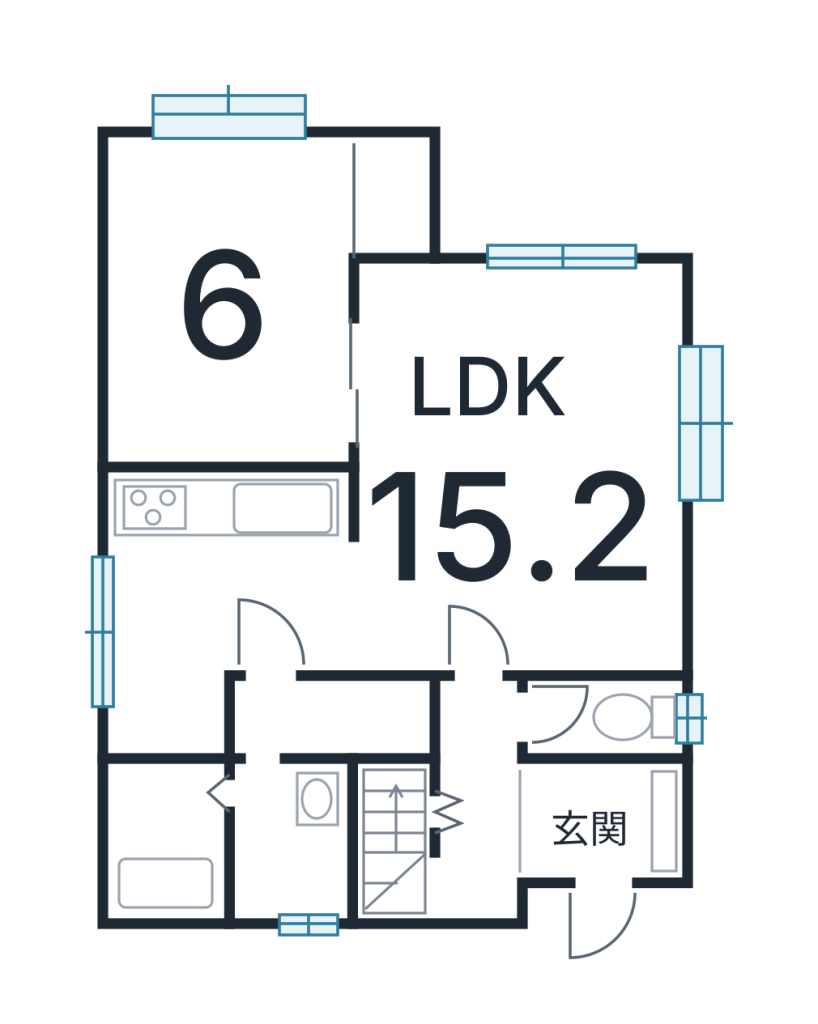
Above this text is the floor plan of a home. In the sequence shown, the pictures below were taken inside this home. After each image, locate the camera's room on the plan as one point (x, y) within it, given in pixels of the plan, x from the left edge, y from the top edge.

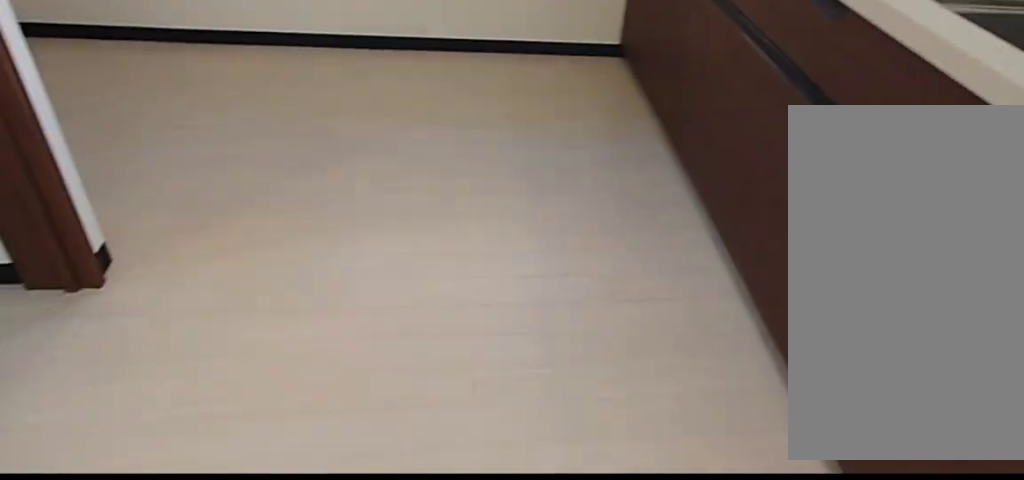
(230, 614)
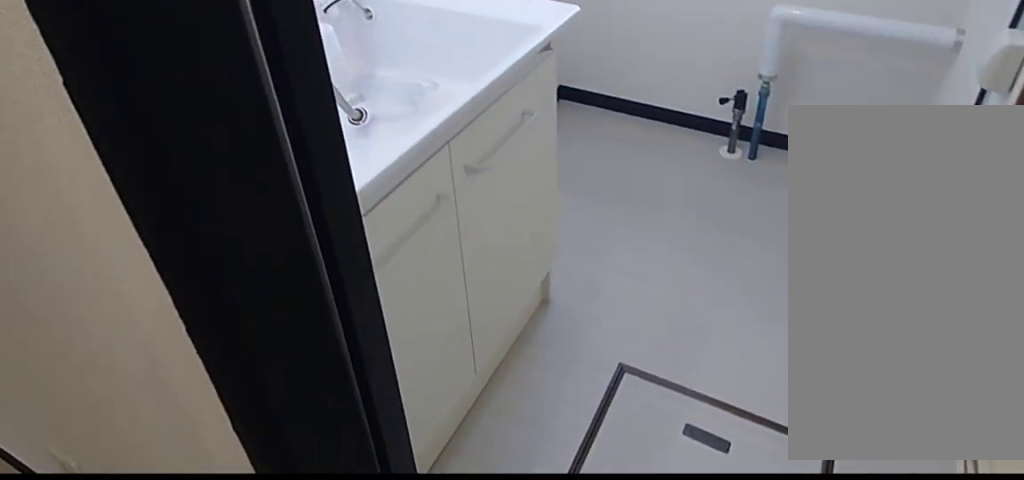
(292, 841)
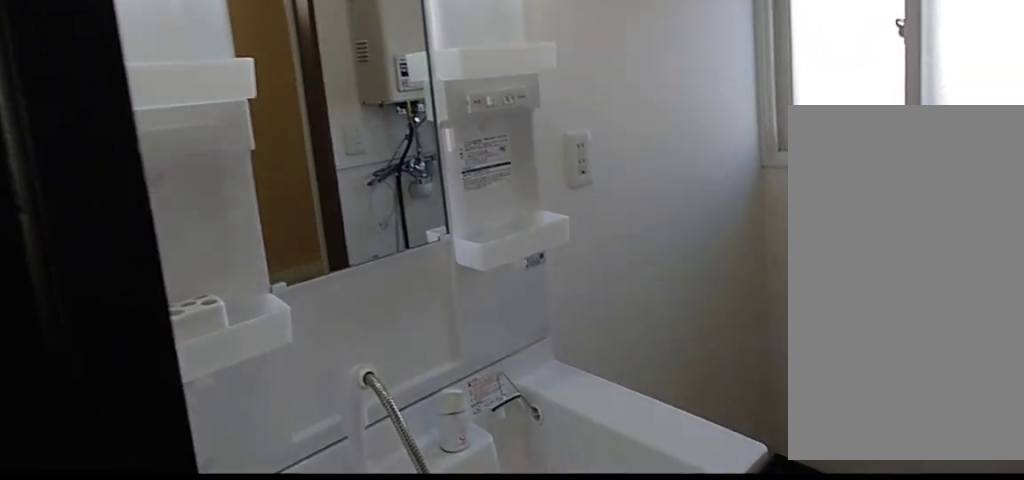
(292, 841)
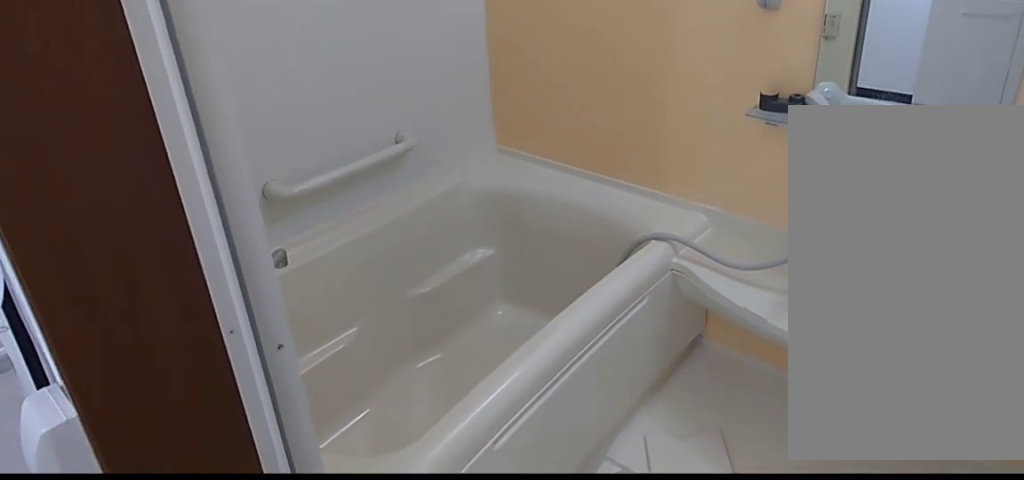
(164, 847)
